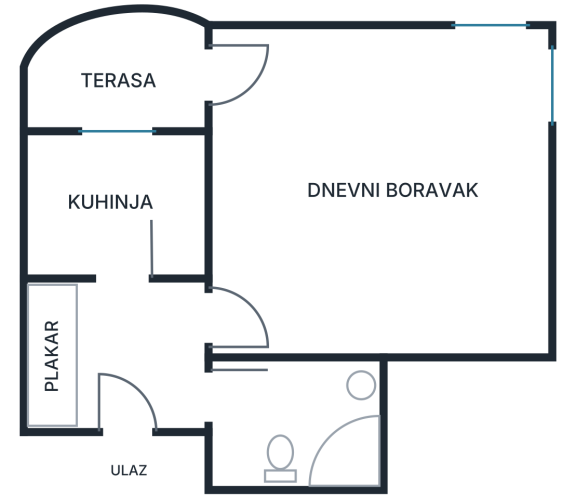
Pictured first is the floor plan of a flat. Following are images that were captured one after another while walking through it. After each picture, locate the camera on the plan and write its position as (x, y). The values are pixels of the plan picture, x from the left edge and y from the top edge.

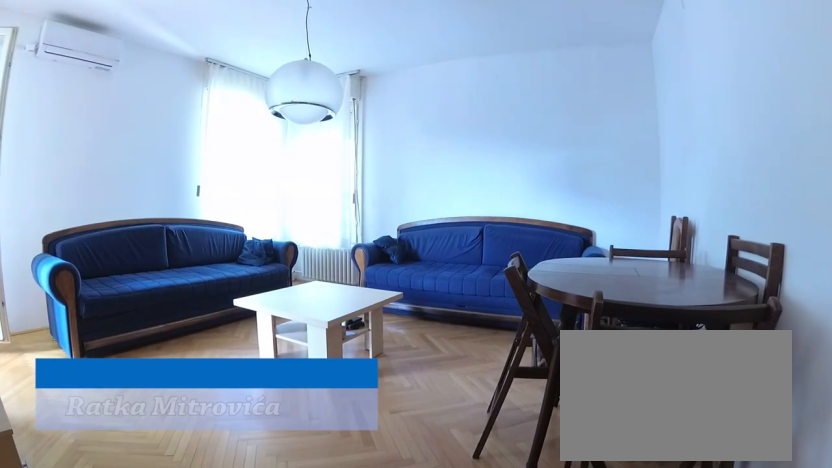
(254, 311)
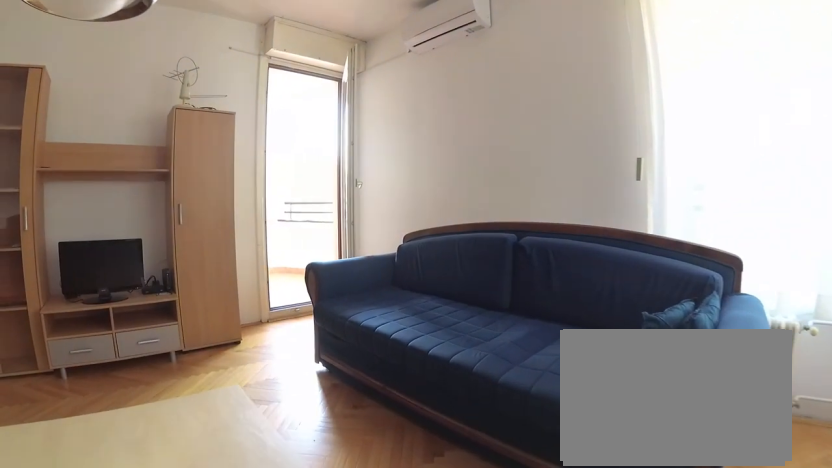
(469, 222)
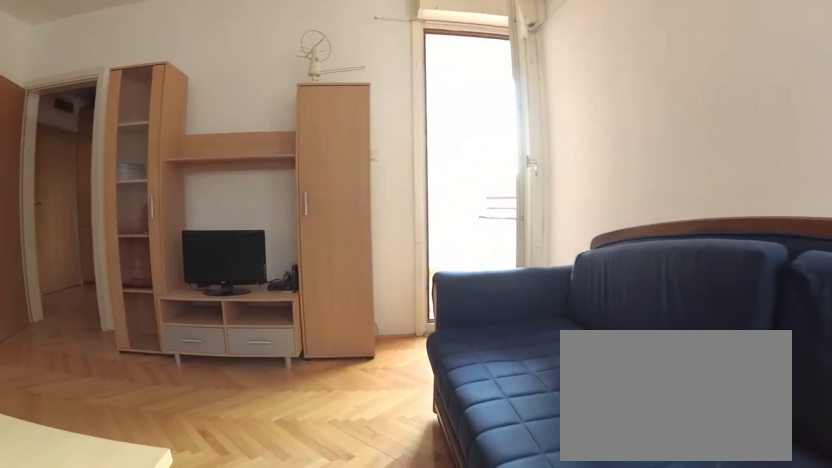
(471, 146)
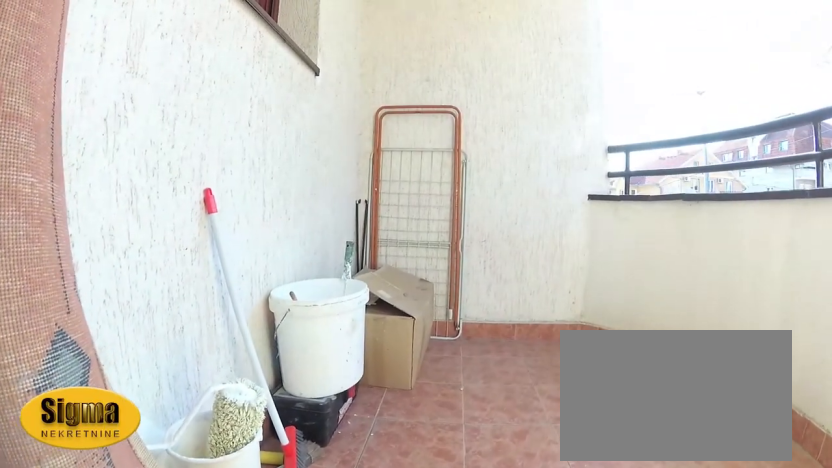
(213, 84)
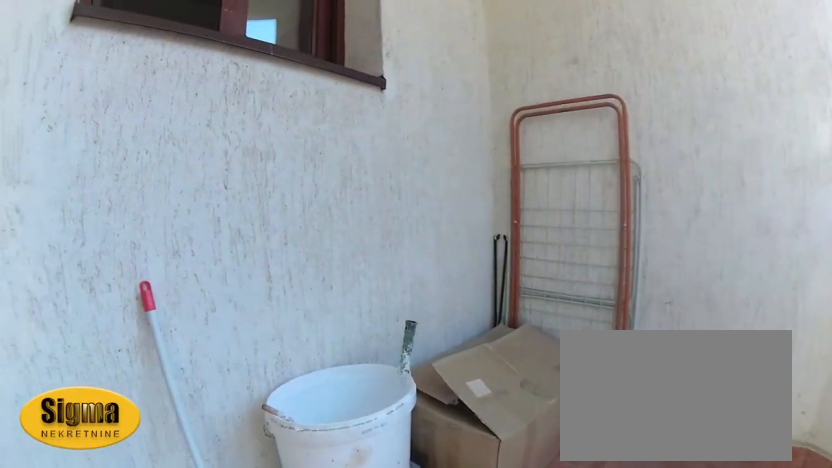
(167, 79)
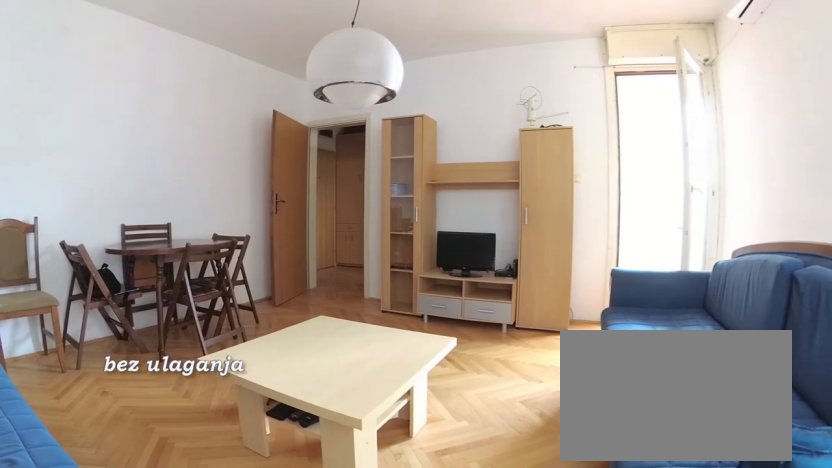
(489, 101)
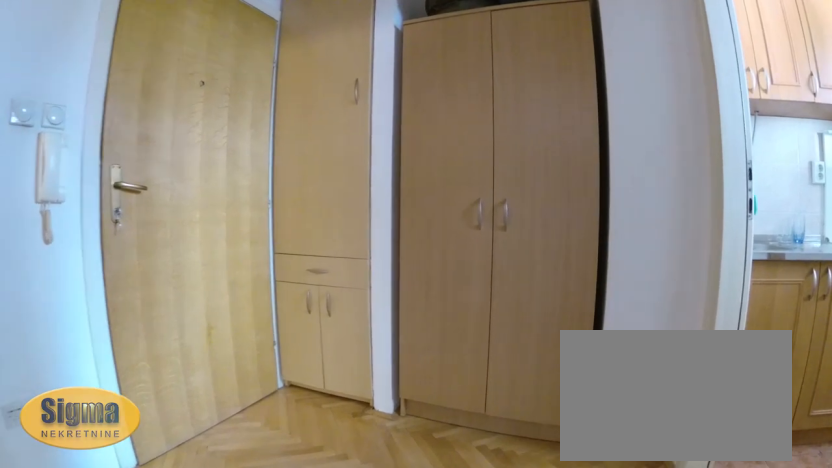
(225, 309)
